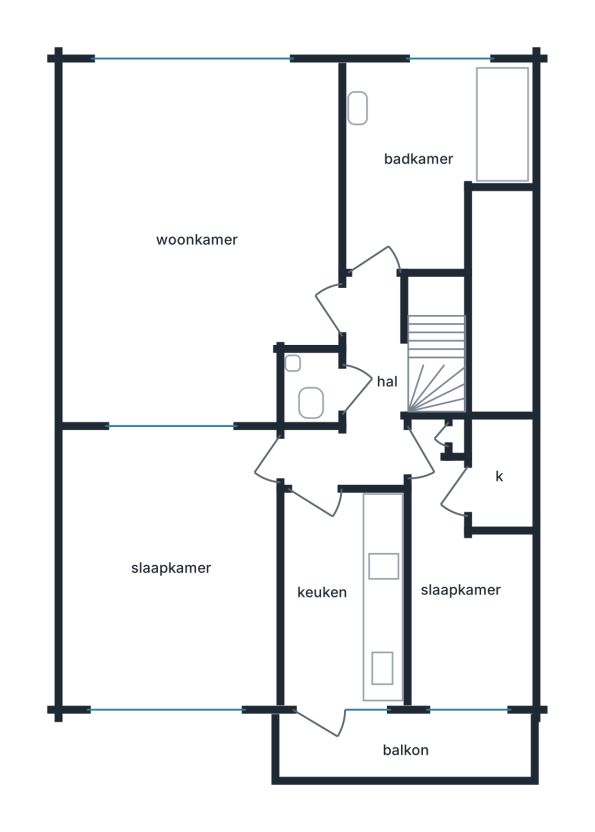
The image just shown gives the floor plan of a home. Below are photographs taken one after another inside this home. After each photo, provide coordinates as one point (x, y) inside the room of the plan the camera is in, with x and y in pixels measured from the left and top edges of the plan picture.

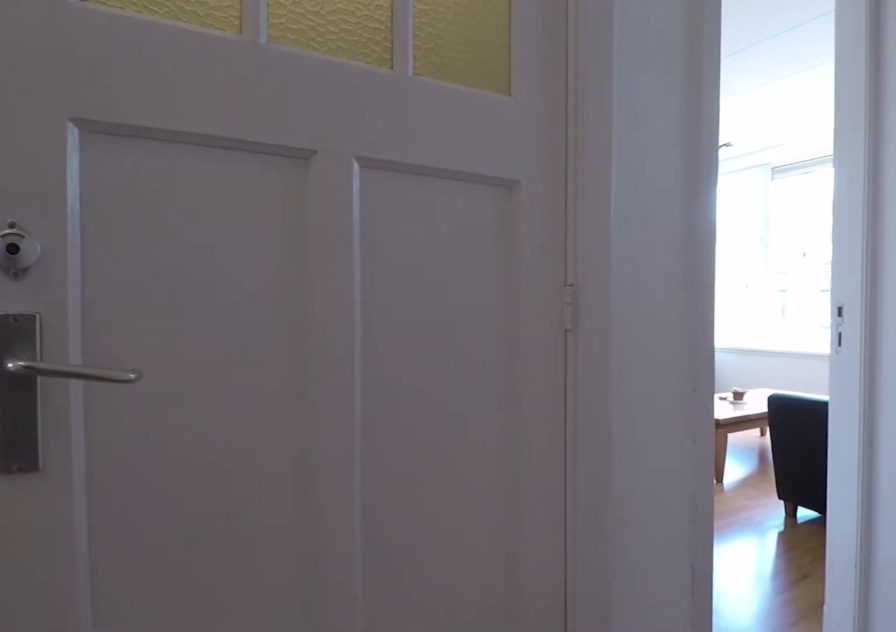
(363, 395)
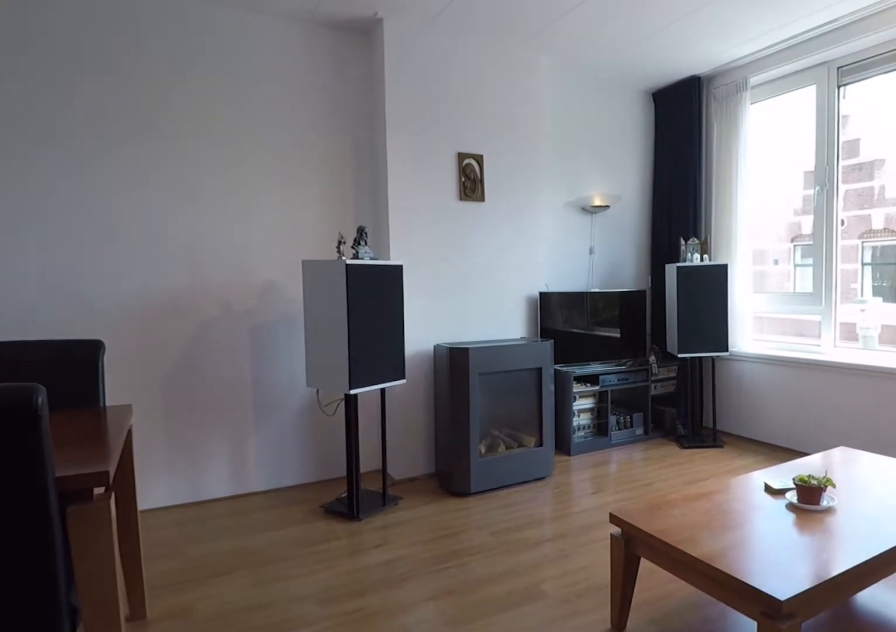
(197, 238)
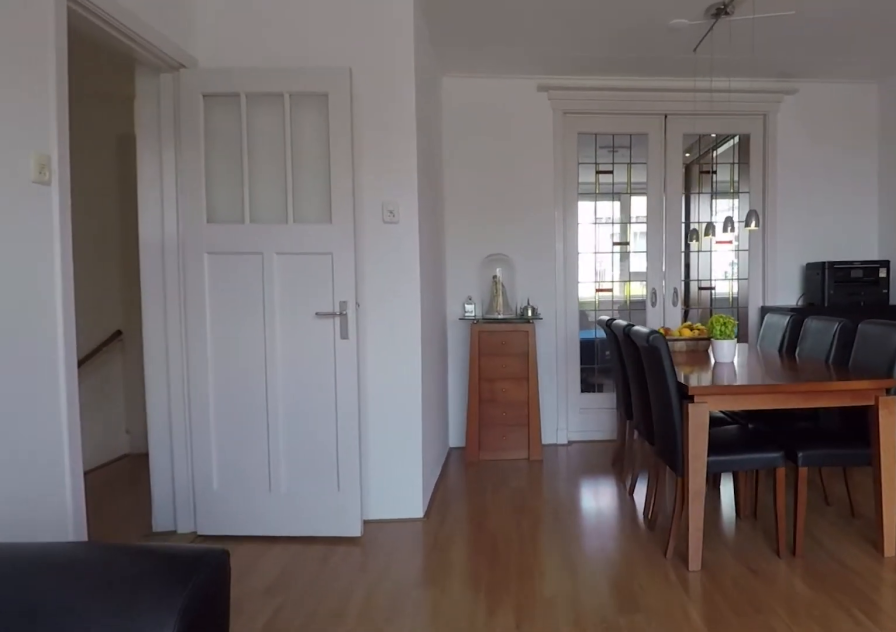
(197, 238)
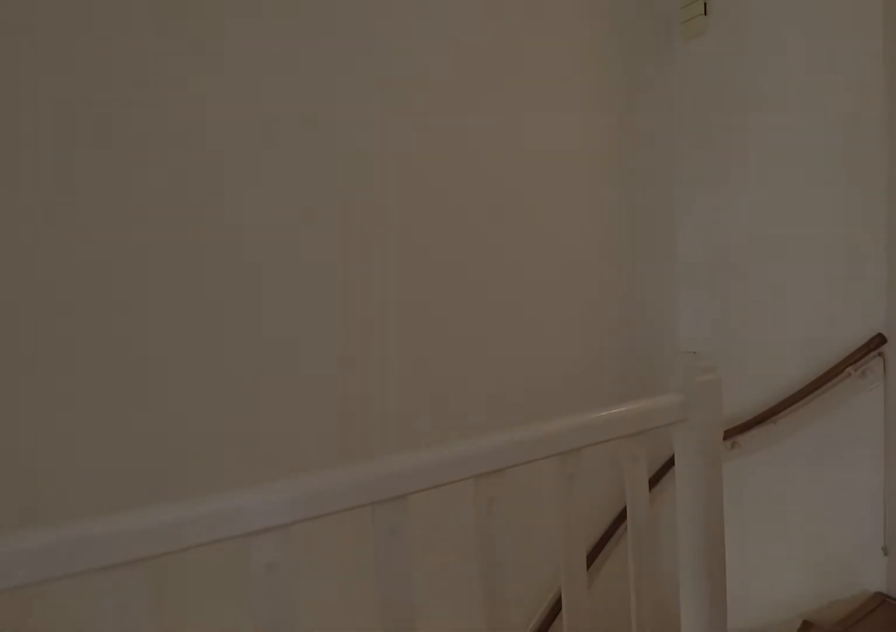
(362, 395)
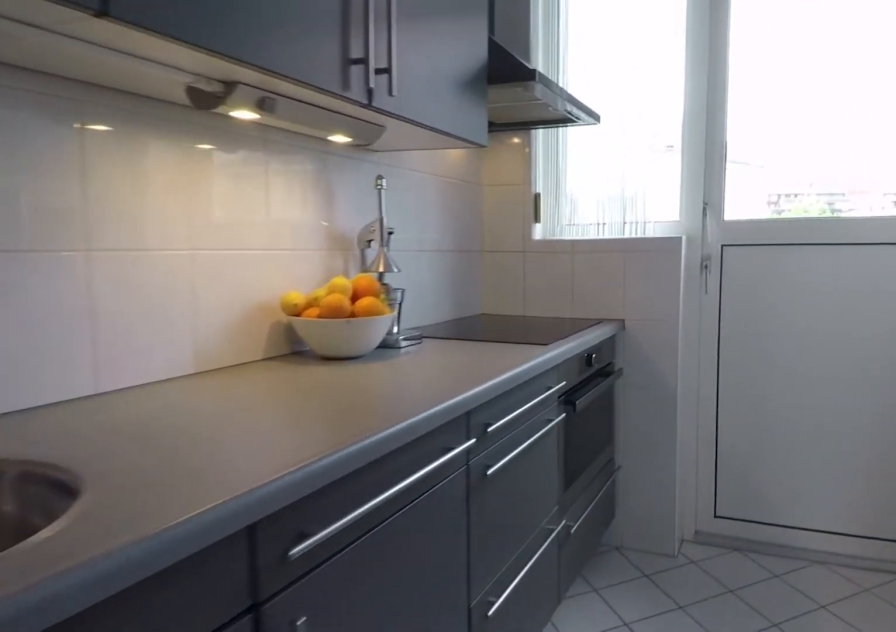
(343, 595)
